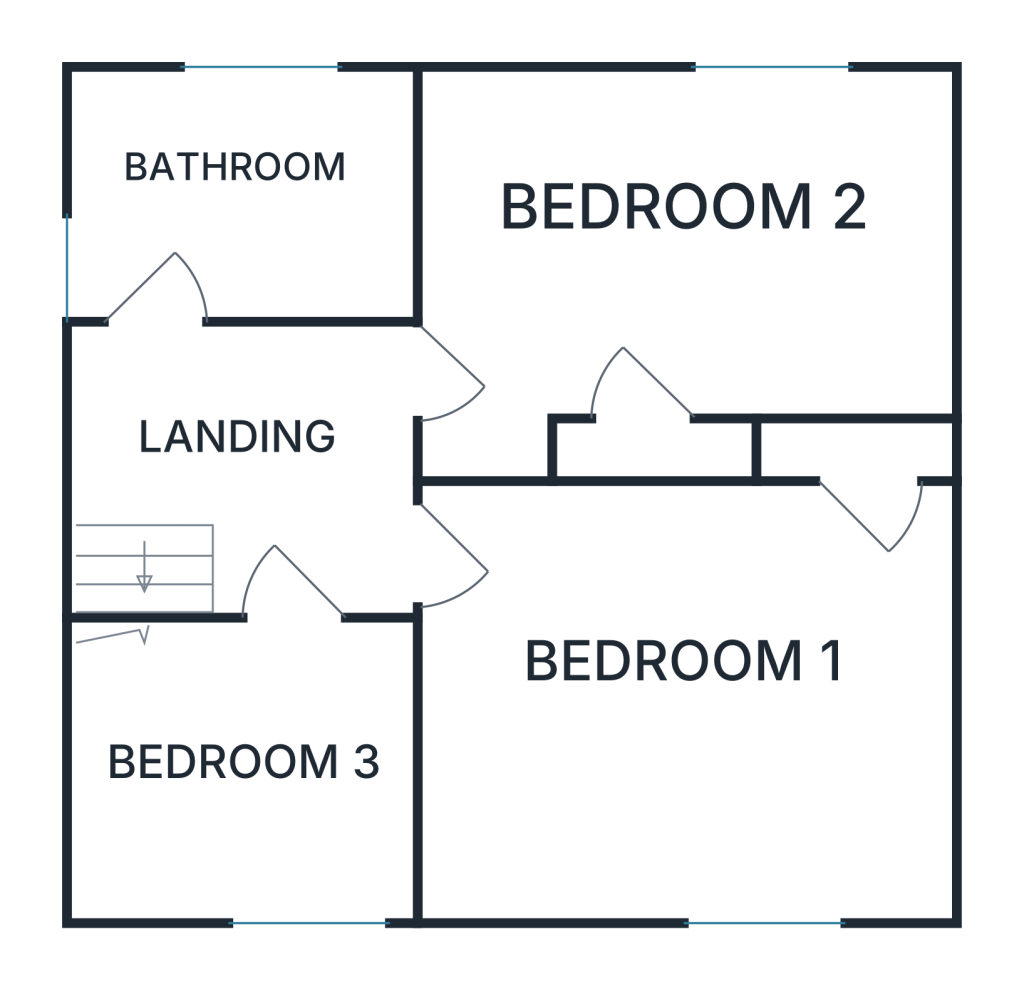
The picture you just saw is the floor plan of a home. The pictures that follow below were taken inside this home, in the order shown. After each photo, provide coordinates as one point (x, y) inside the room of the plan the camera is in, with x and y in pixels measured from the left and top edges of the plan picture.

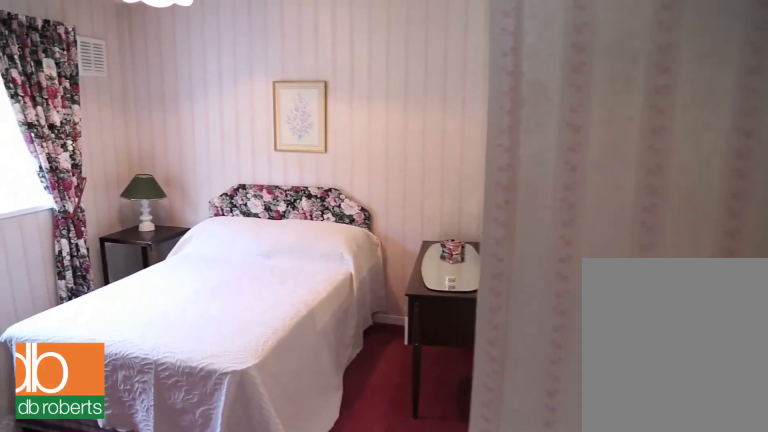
(685, 240)
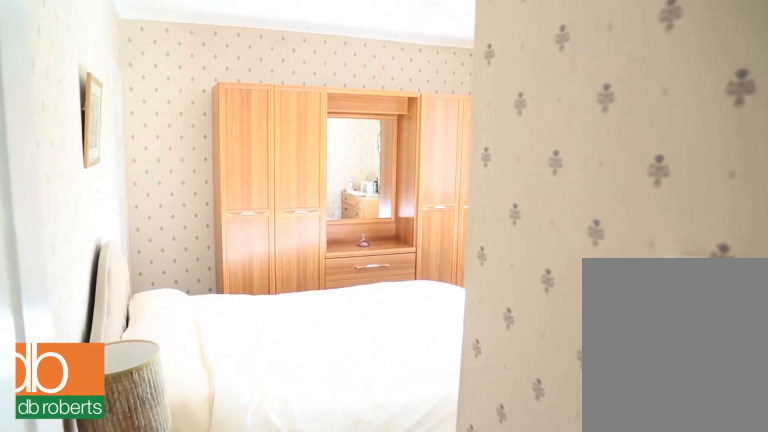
(685, 684)
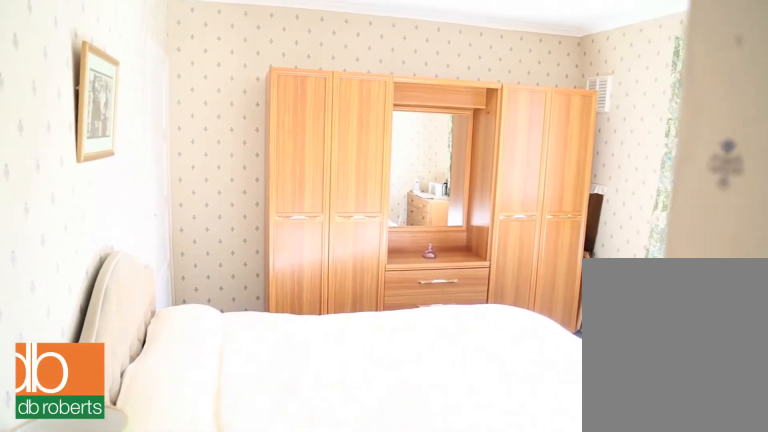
(685, 684)
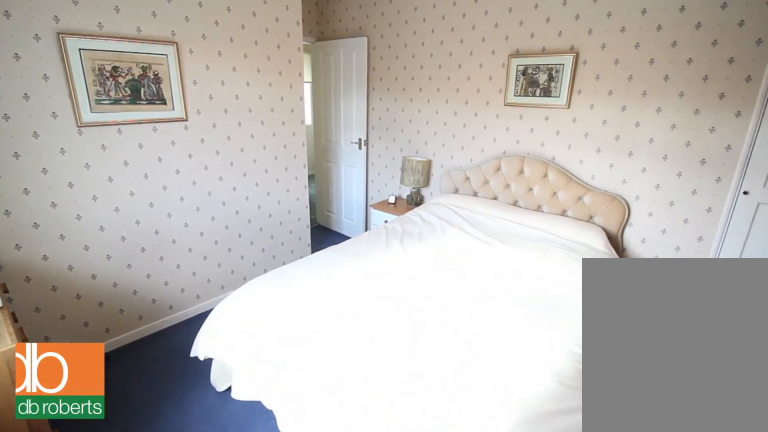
(685, 684)
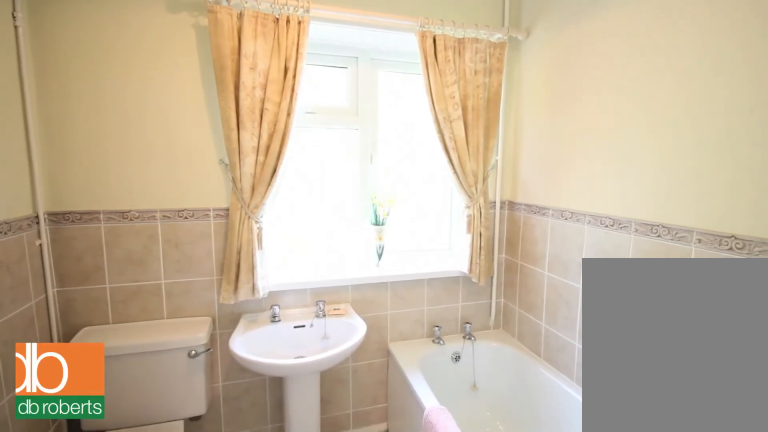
(249, 191)
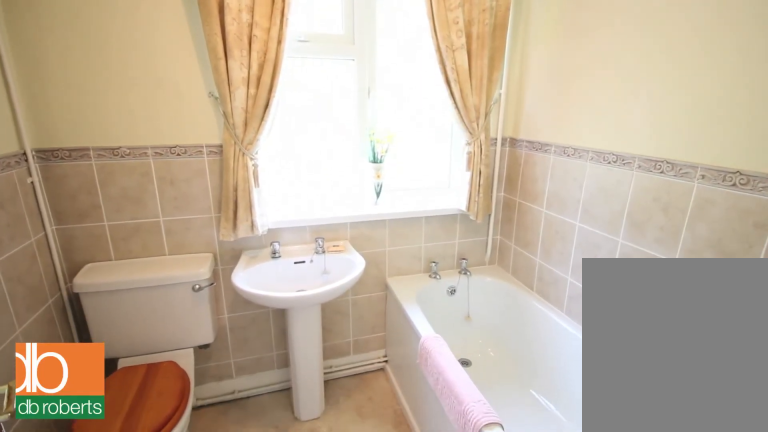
(249, 191)
